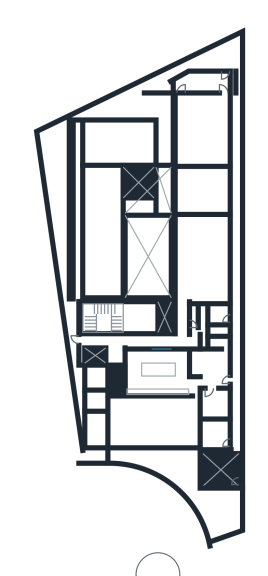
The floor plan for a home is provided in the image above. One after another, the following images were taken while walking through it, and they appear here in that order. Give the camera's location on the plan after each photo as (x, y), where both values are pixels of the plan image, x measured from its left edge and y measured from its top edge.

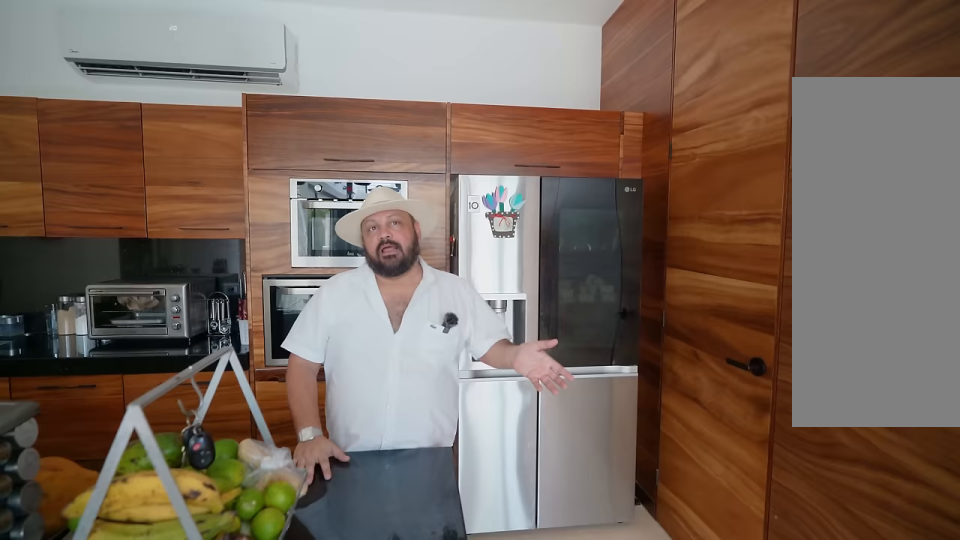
(133, 364)
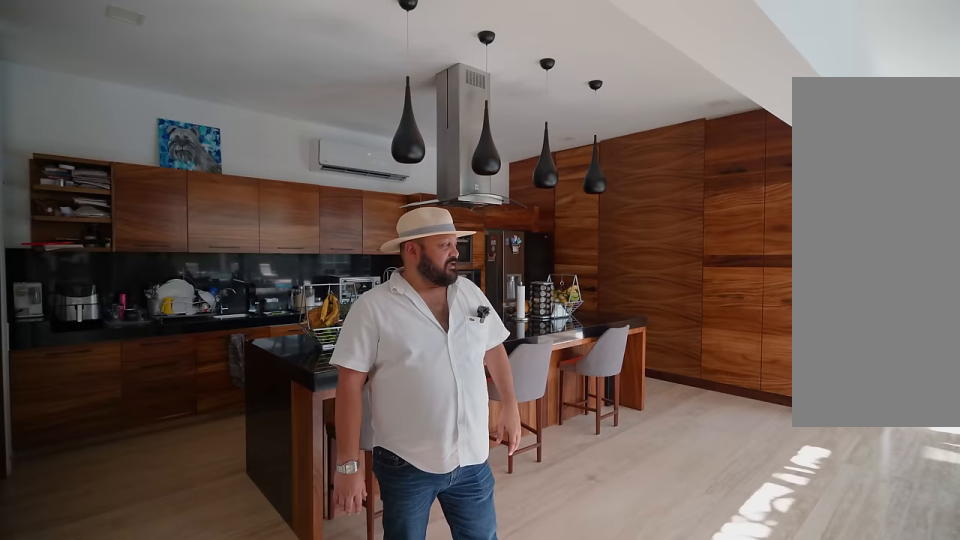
(181, 350)
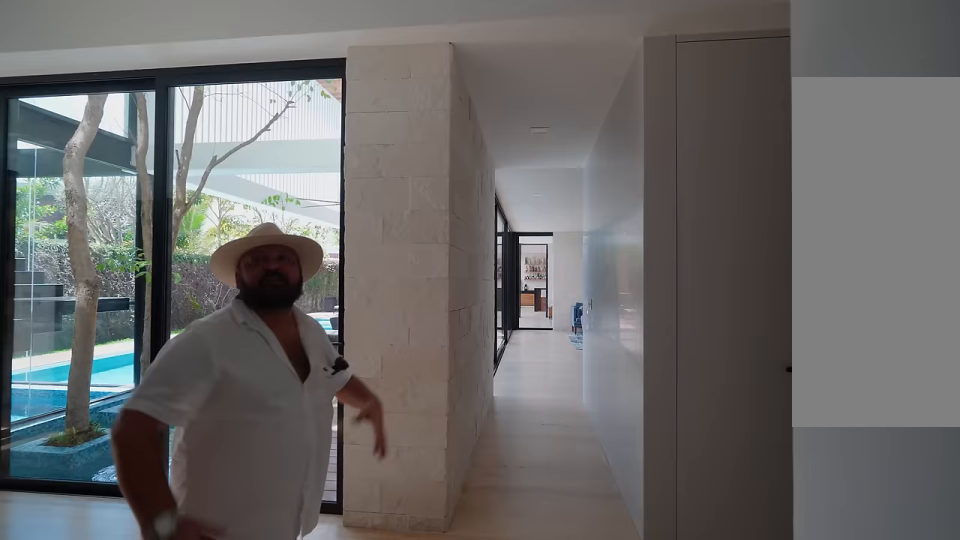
(182, 340)
